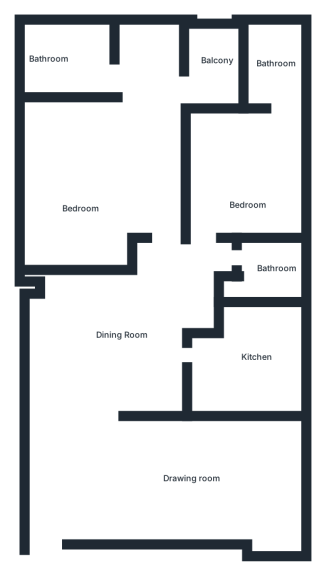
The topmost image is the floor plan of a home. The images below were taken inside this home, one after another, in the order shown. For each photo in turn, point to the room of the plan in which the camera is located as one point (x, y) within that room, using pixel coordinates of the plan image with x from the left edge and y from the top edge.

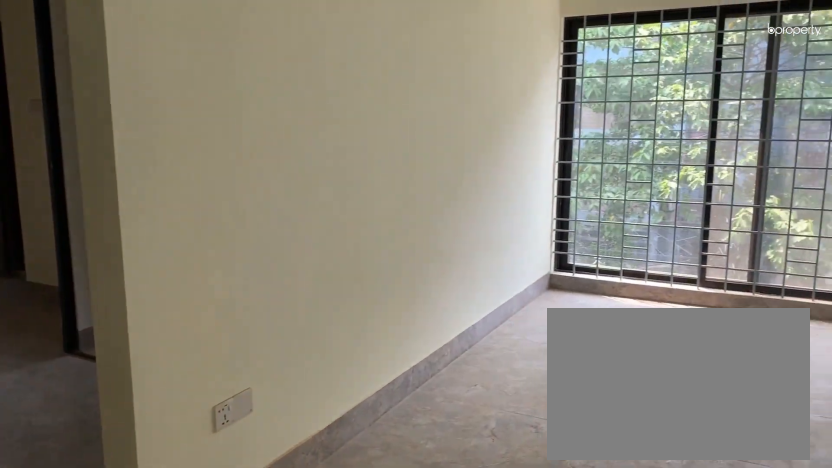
(171, 477)
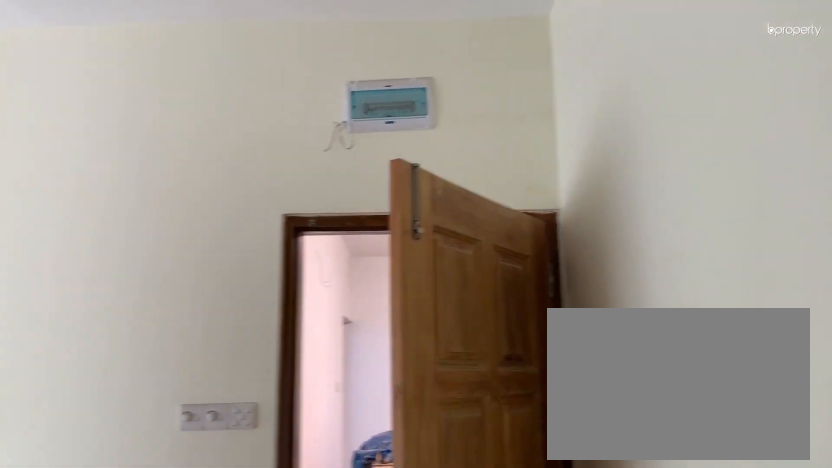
(171, 477)
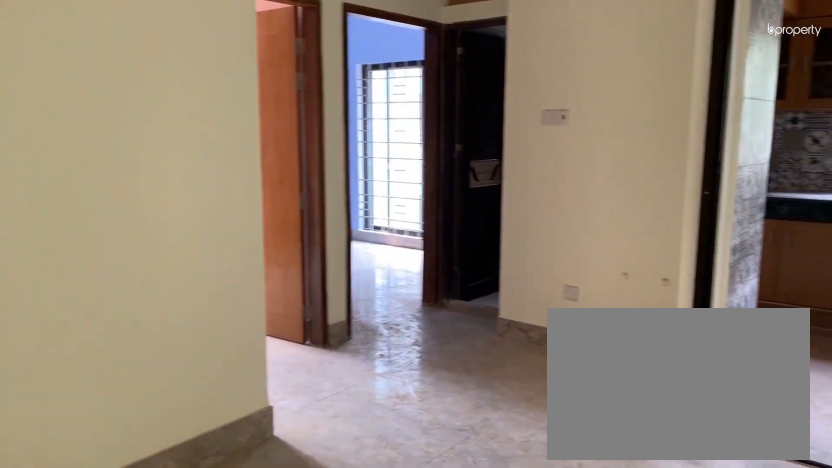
(128, 347)
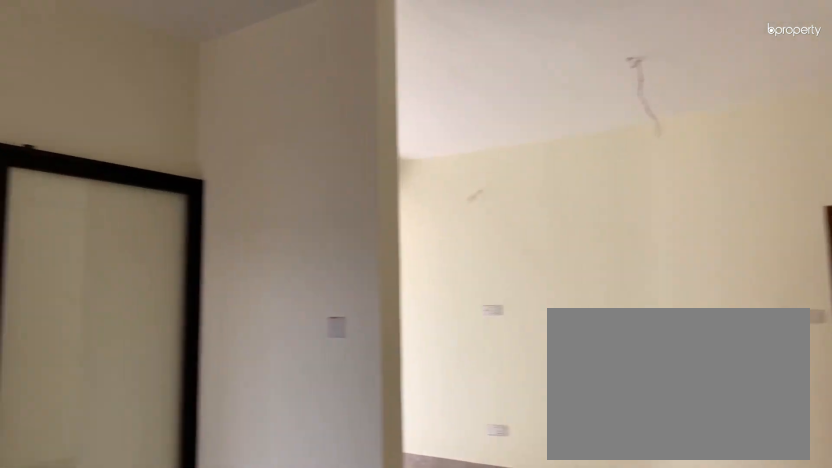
(128, 347)
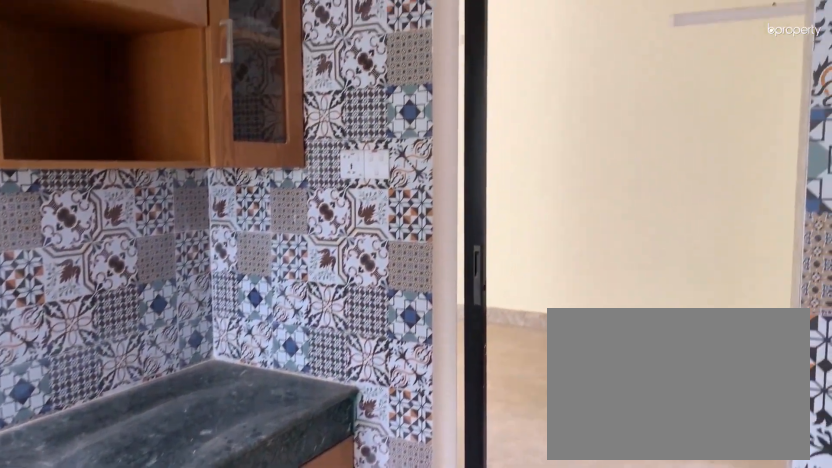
(256, 361)
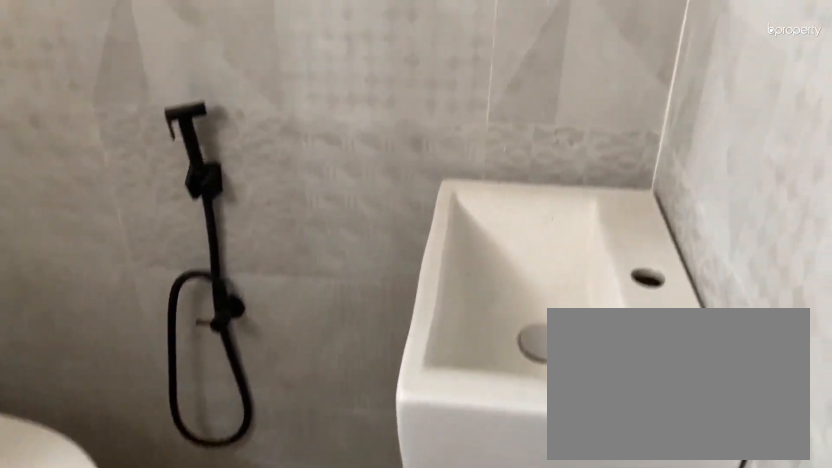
(266, 288)
